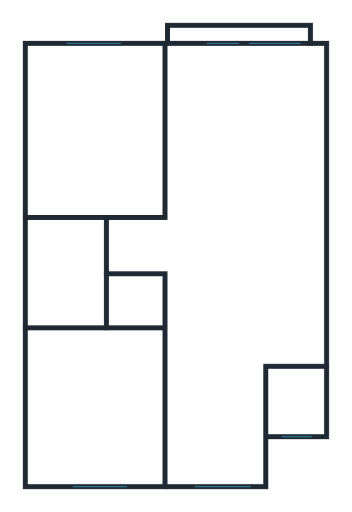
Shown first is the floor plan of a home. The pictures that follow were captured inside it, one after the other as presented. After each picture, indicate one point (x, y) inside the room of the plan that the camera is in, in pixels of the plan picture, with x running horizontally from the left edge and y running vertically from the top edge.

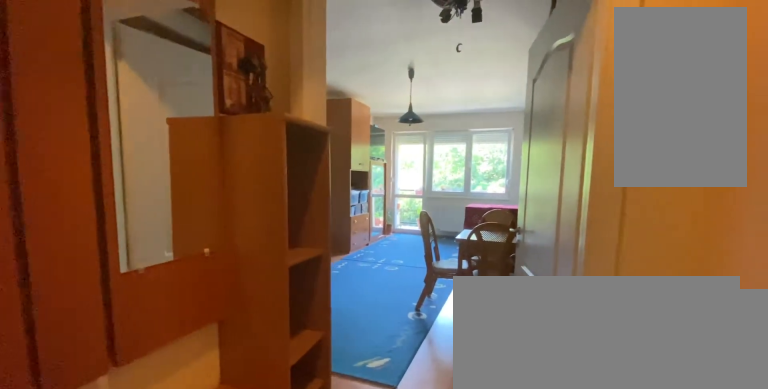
(294, 401)
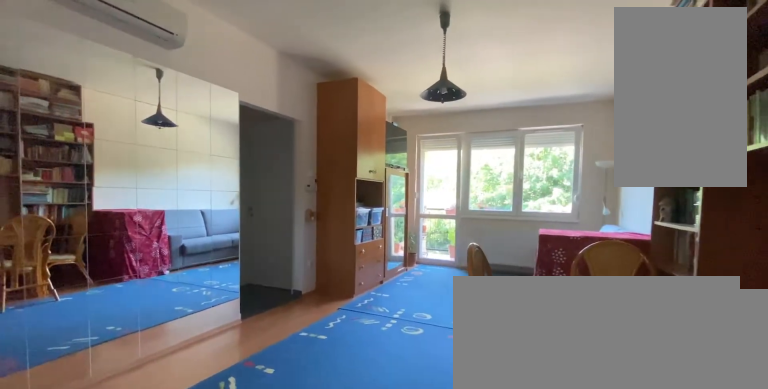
(228, 236)
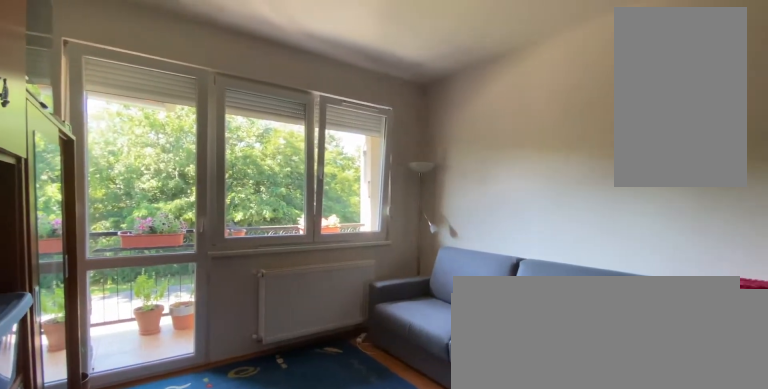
(228, 236)
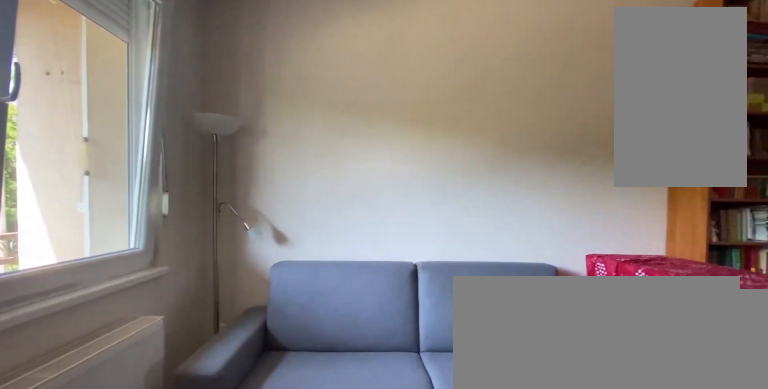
(228, 236)
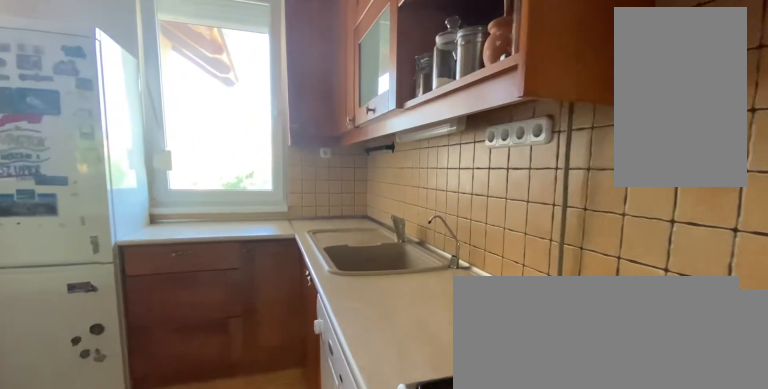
(212, 410)
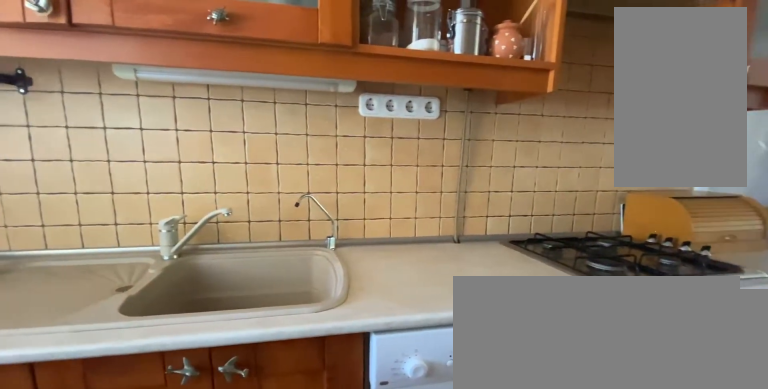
(212, 410)
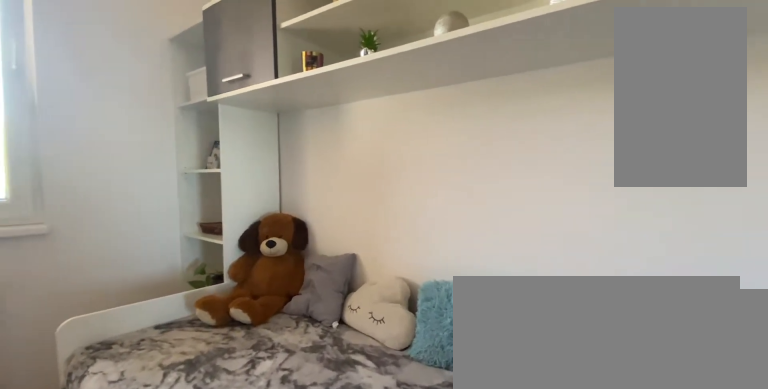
(106, 410)
